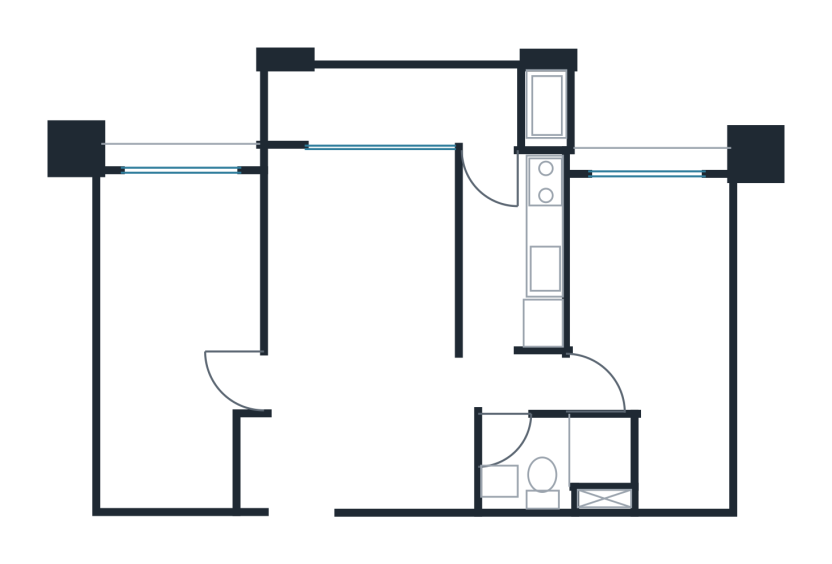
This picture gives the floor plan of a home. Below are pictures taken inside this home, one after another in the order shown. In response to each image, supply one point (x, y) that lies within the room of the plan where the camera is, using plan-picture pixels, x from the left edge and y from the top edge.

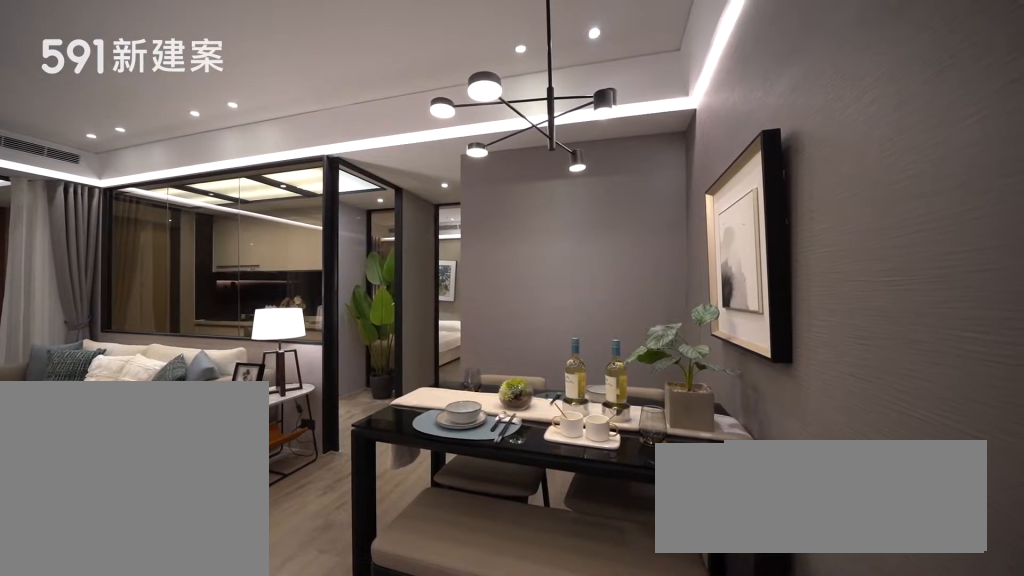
(412, 445)
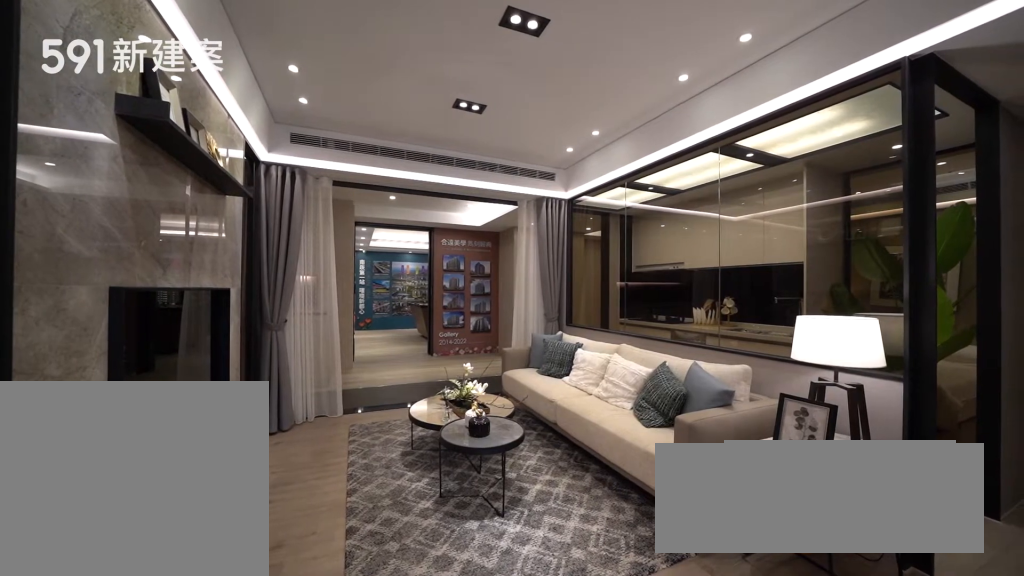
(362, 258)
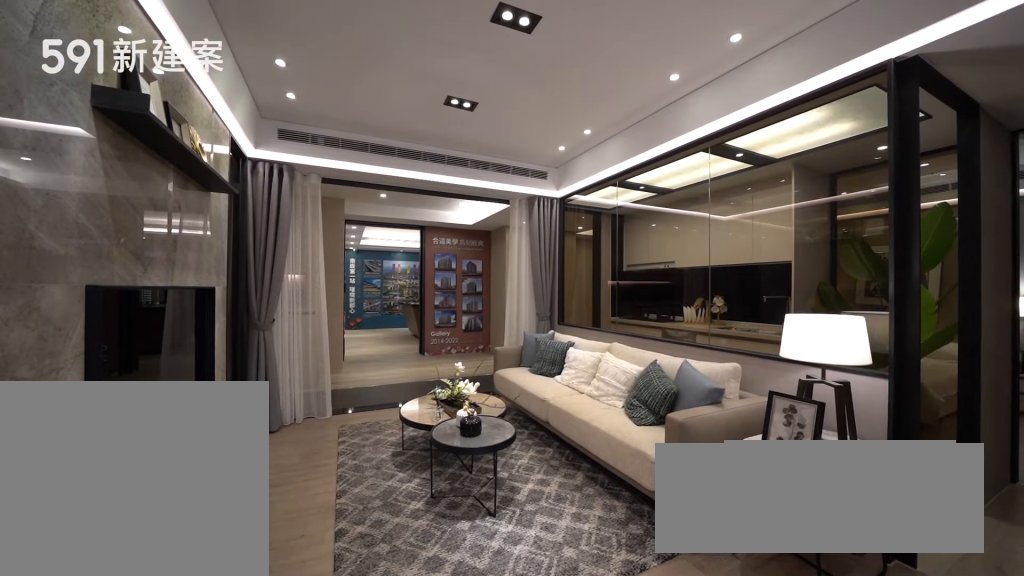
(362, 258)
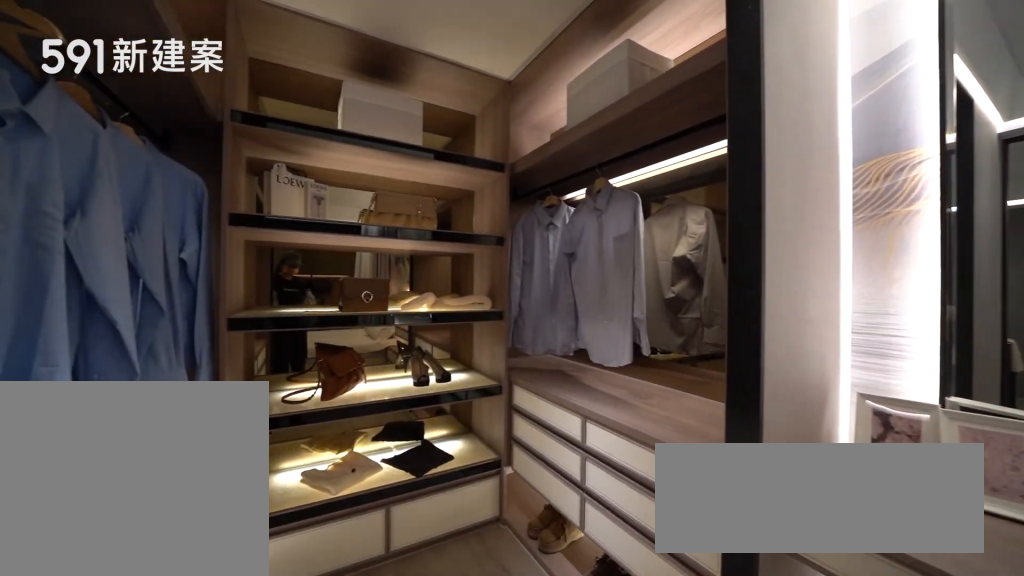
(179, 333)
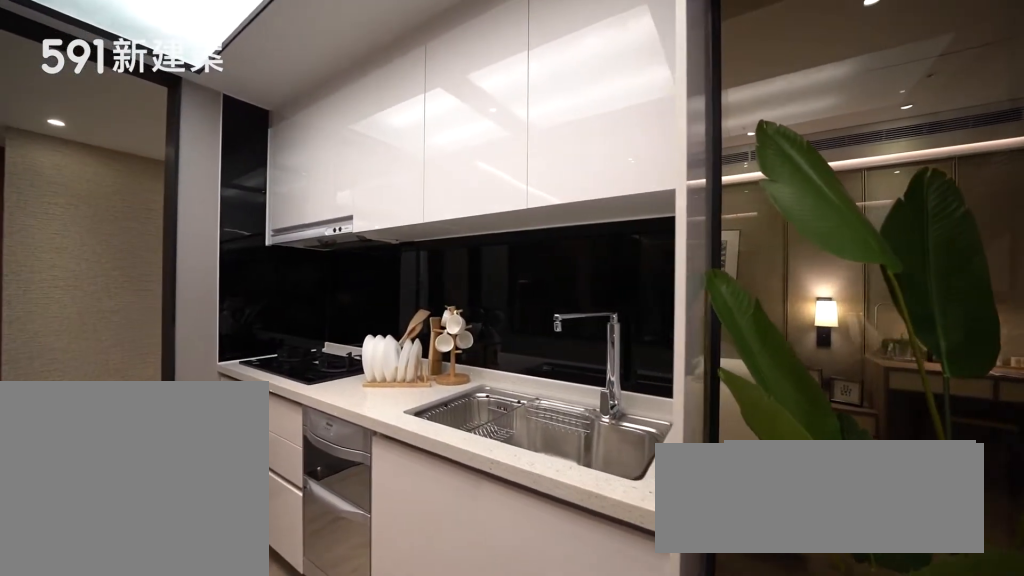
(515, 248)
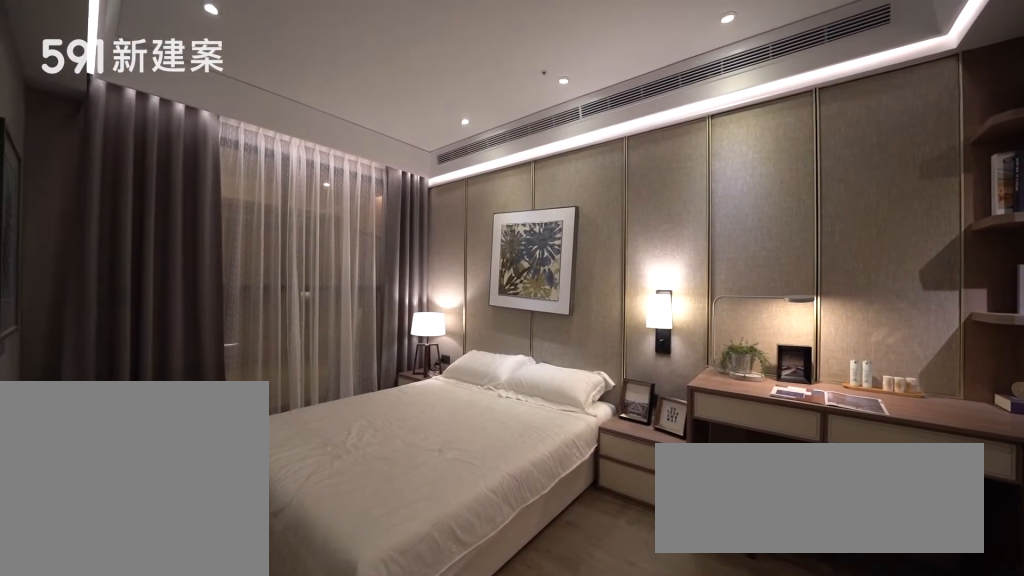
(659, 326)
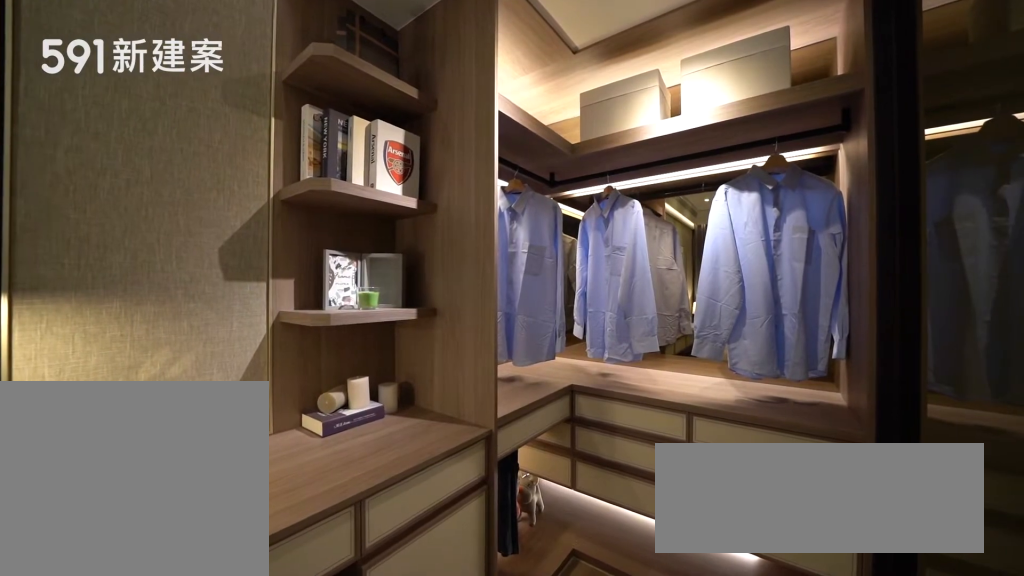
(659, 326)
